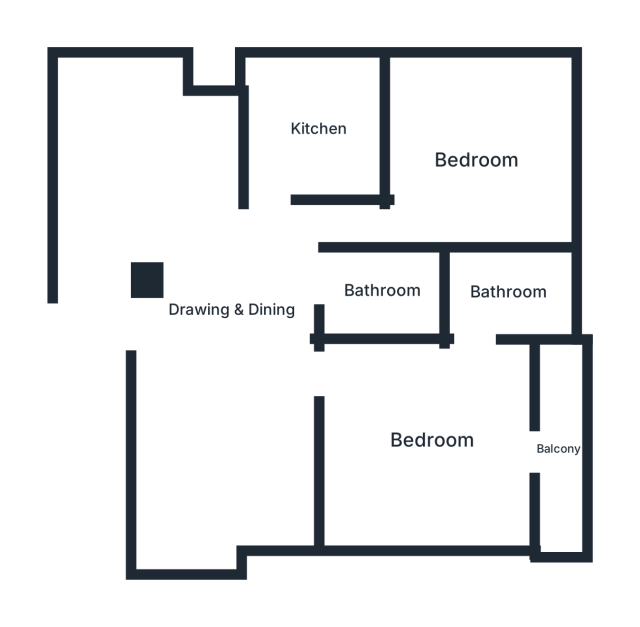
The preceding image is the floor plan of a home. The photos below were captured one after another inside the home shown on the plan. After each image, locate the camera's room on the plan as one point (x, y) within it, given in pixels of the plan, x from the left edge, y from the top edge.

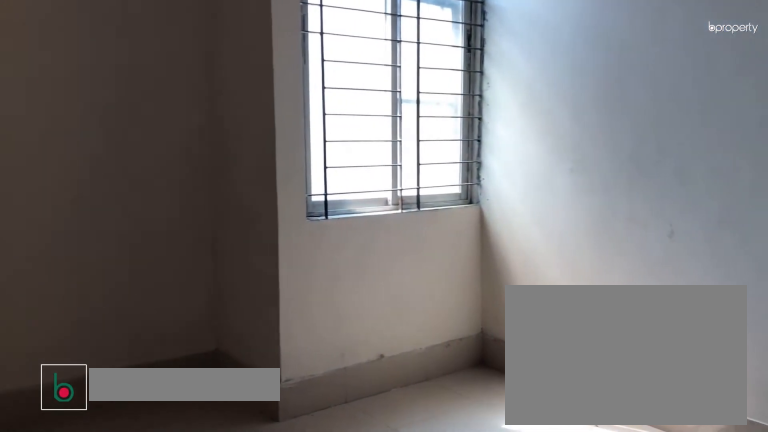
(231, 304)
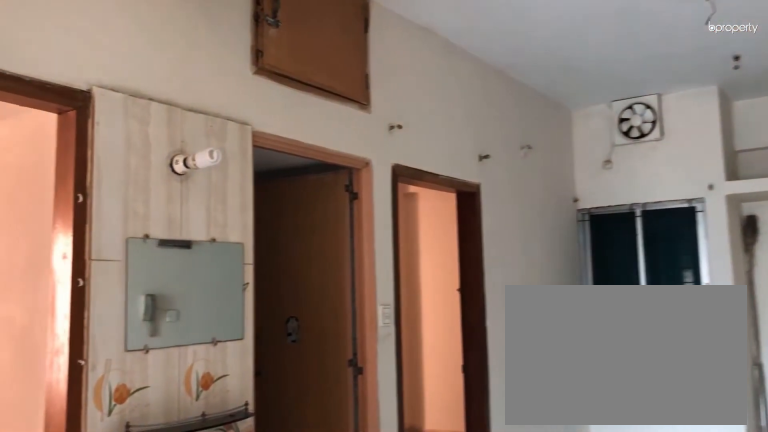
(230, 305)
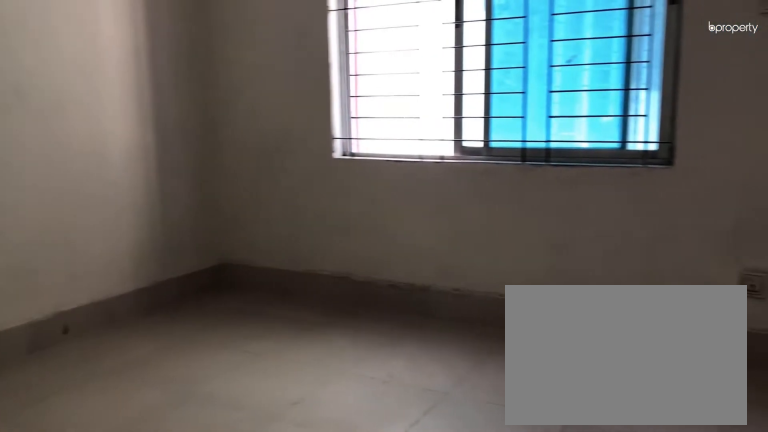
(477, 158)
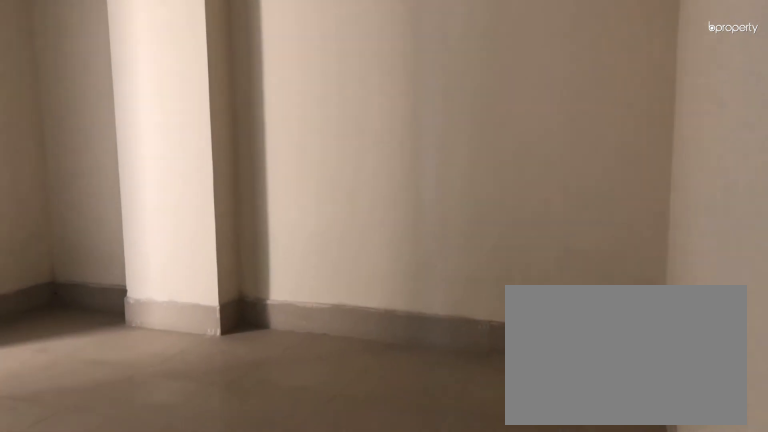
(428, 435)
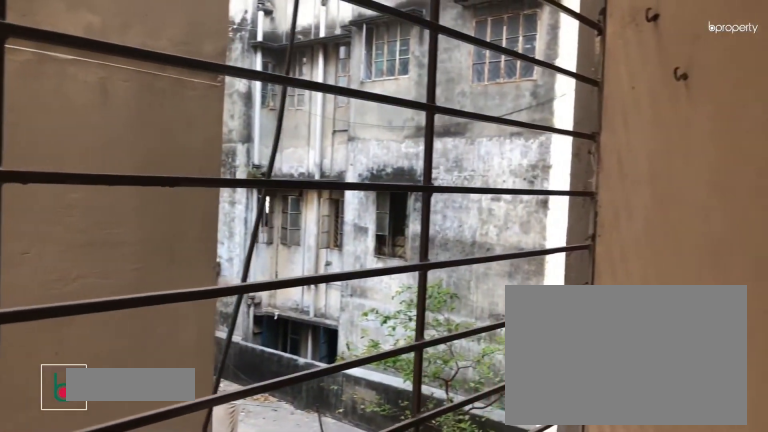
(558, 450)
